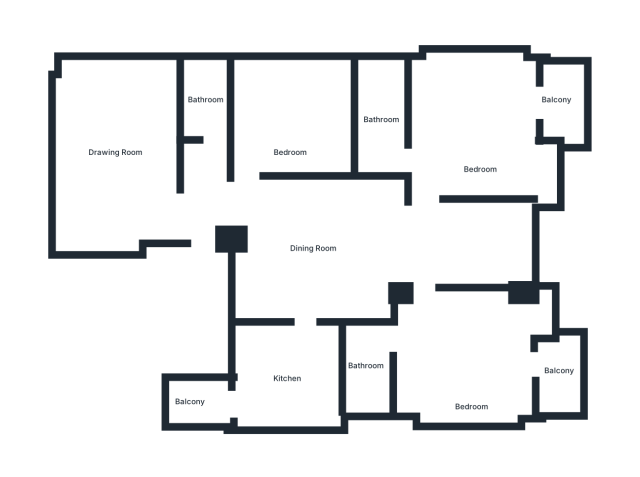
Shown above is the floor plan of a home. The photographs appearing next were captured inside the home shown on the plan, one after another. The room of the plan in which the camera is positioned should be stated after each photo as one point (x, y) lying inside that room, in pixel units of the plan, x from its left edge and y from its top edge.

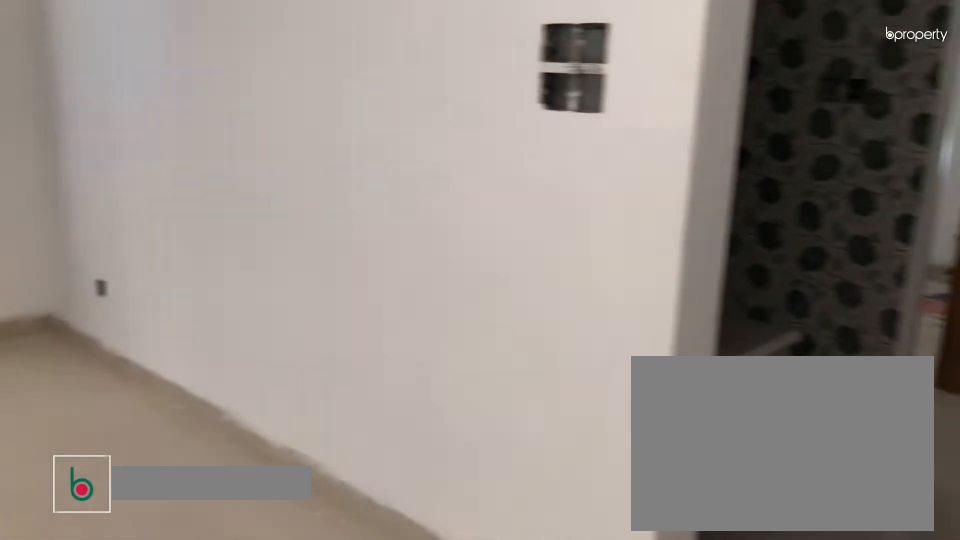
(112, 161)
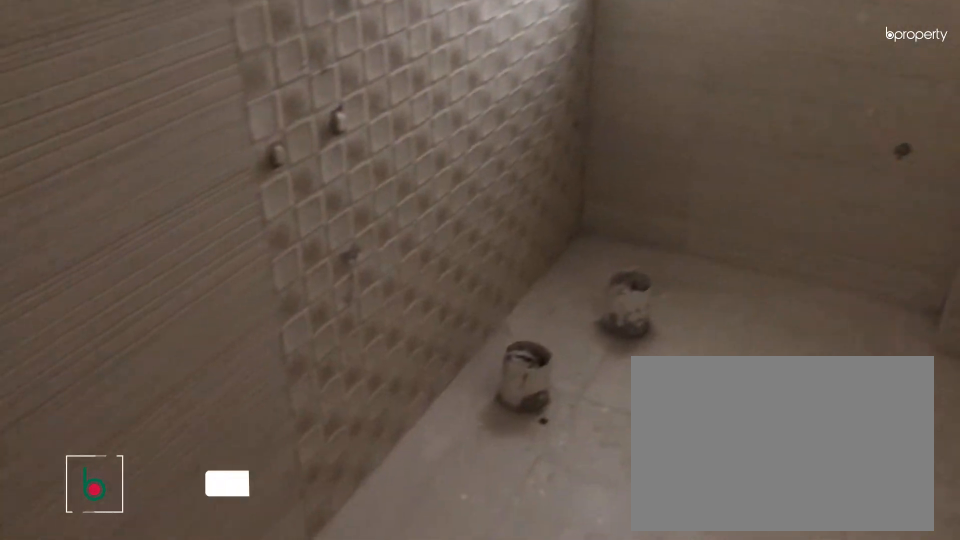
(203, 98)
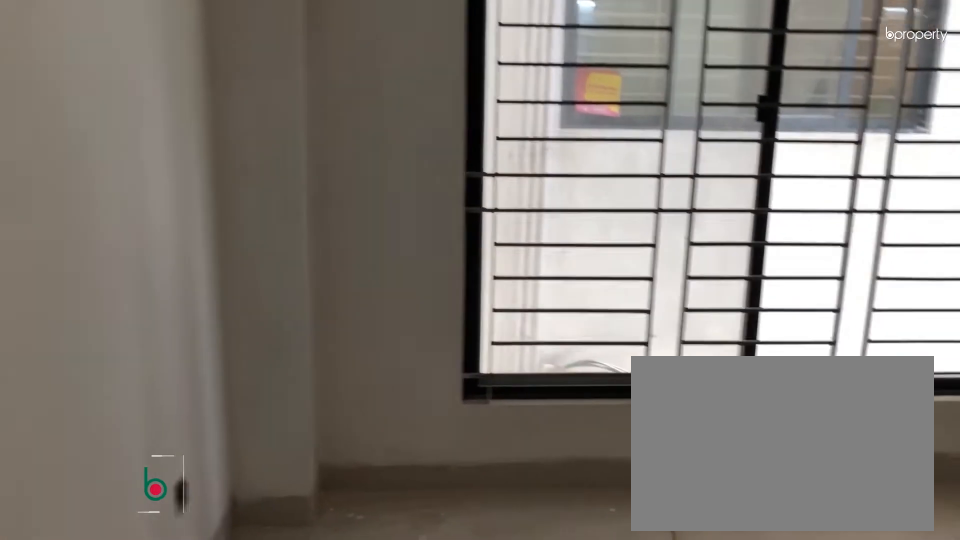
(285, 126)
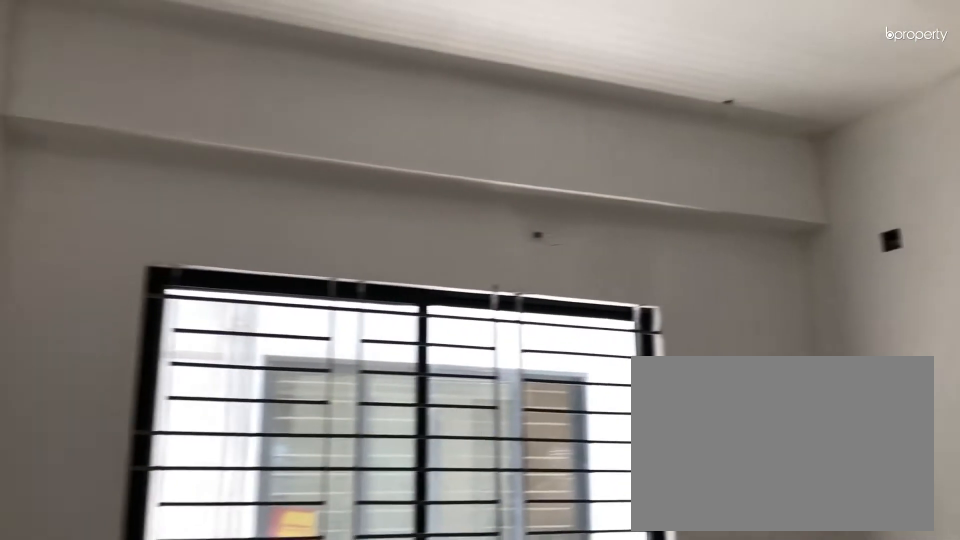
(285, 126)
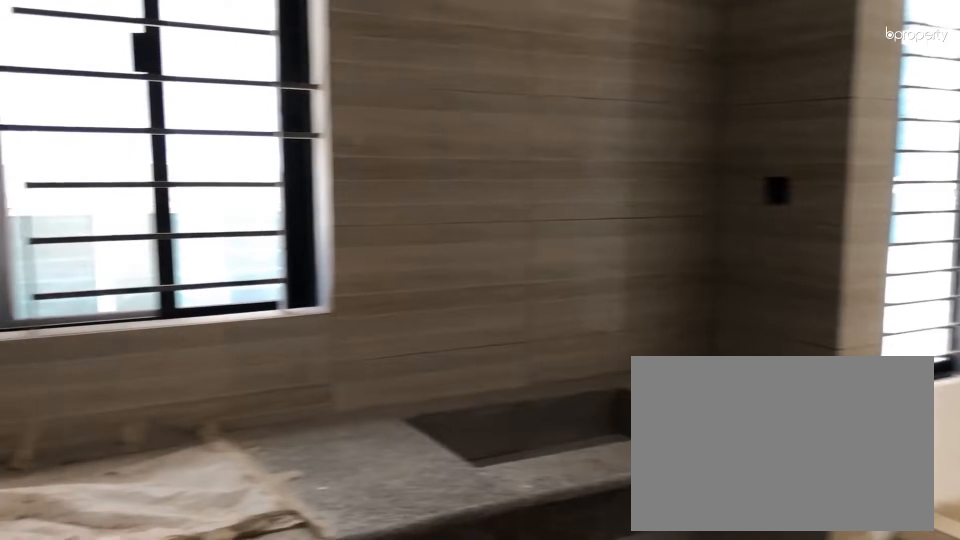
(285, 377)
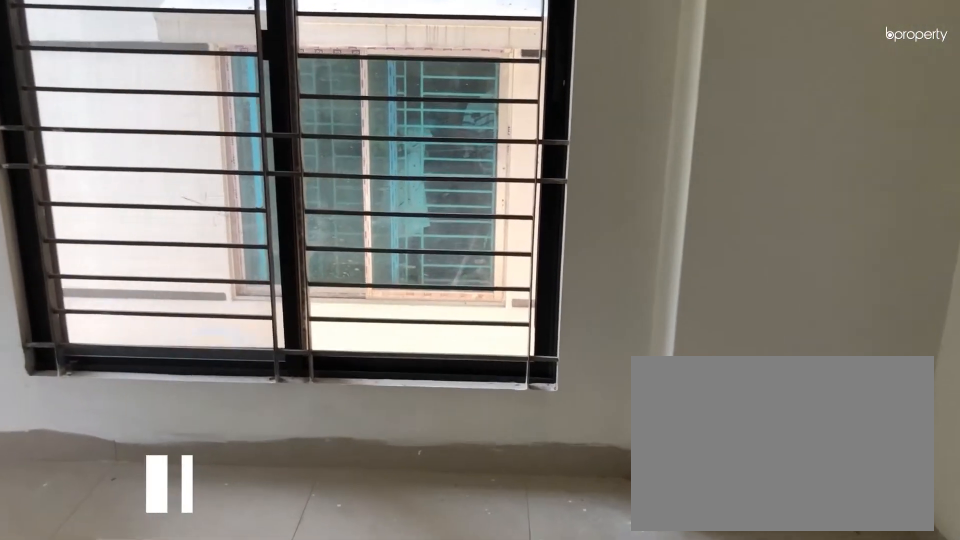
(470, 374)
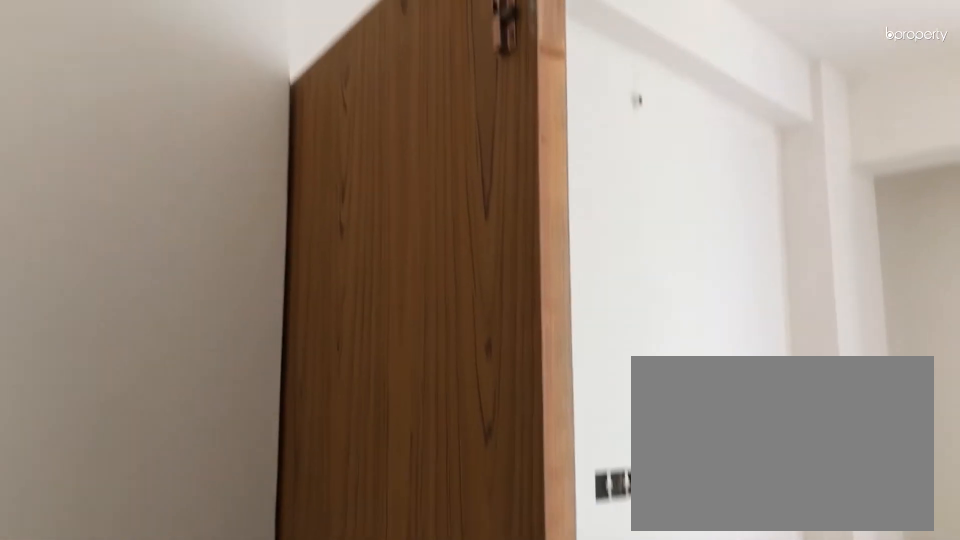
(470, 374)
